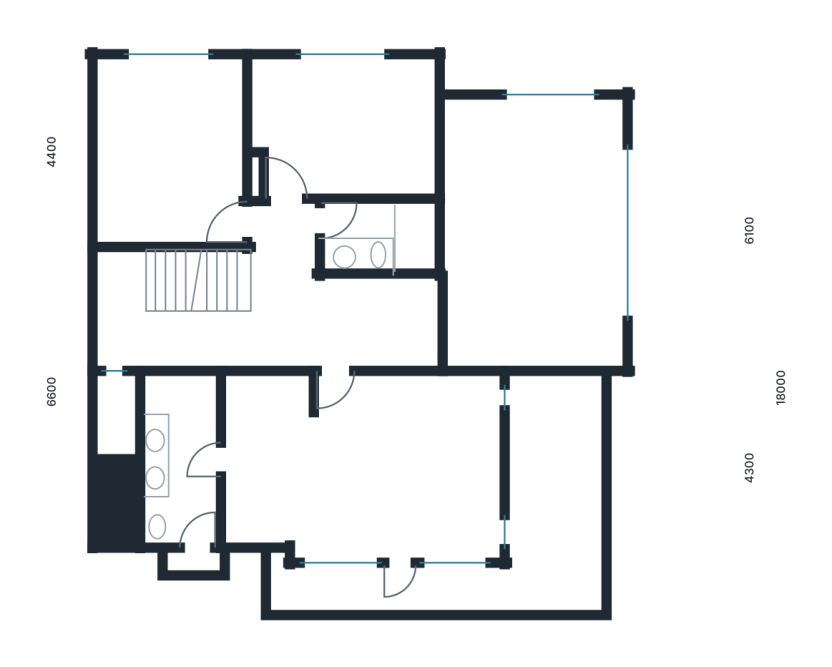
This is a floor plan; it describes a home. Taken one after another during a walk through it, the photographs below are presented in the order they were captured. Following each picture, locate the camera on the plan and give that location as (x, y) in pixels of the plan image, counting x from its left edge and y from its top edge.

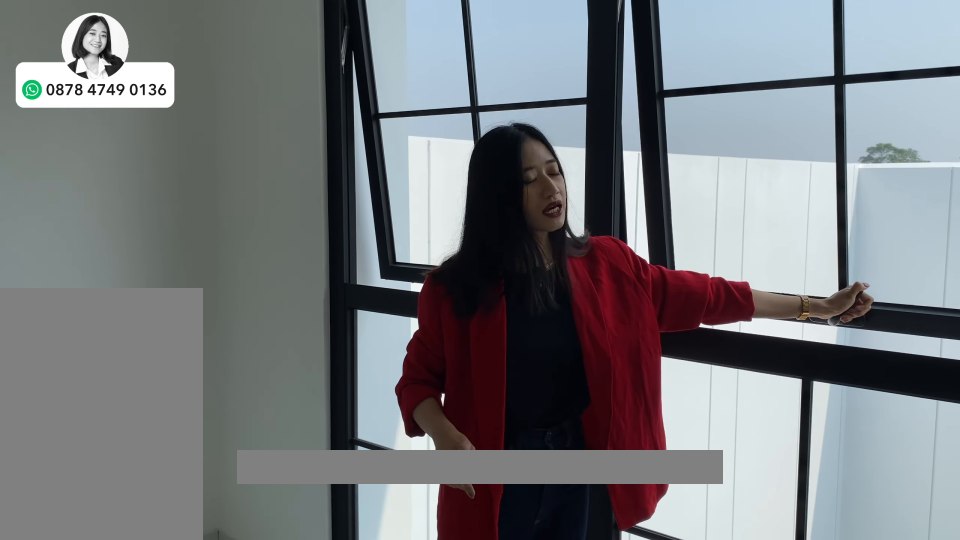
(167, 145)
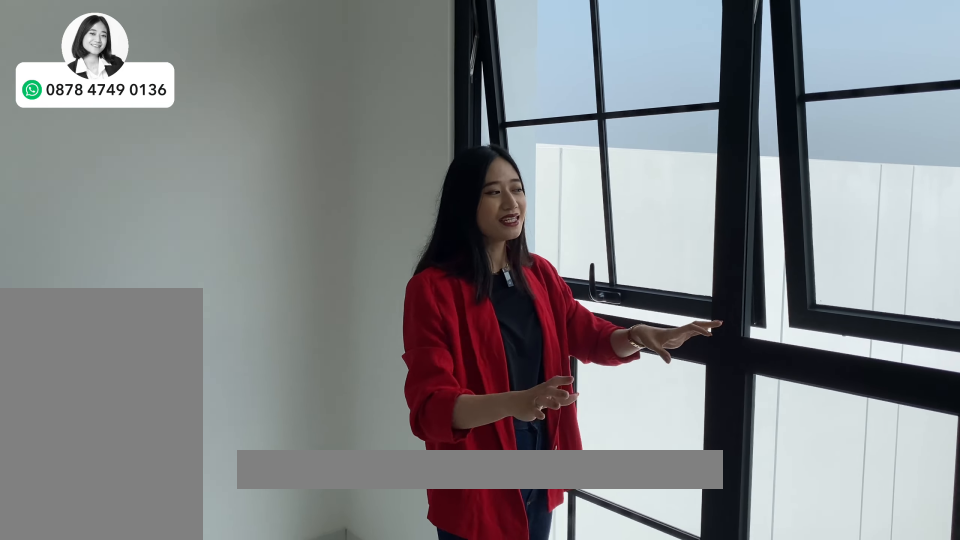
(167, 145)
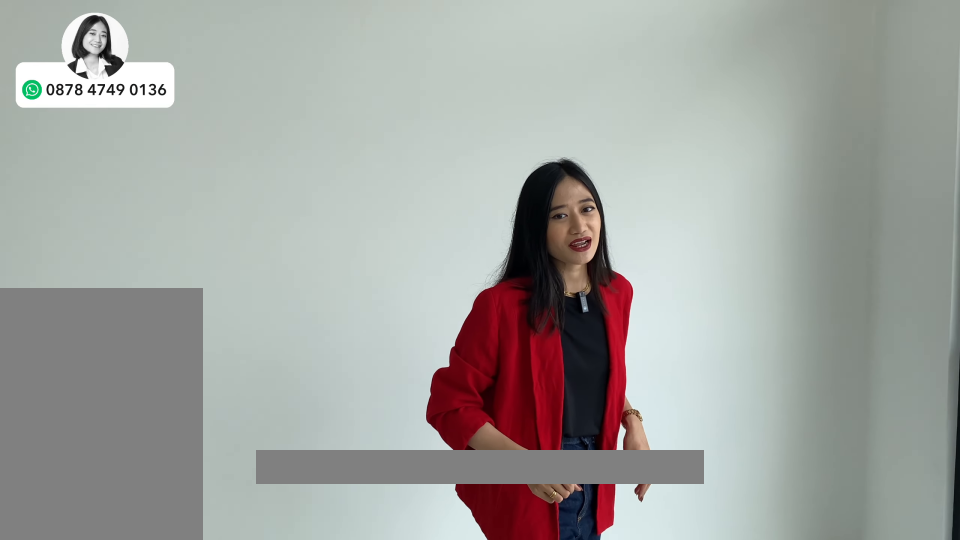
(167, 145)
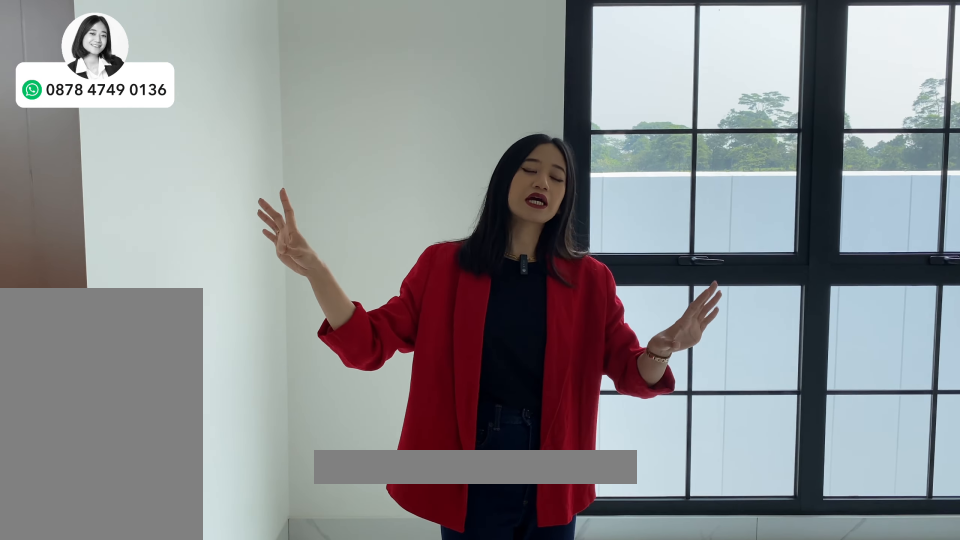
(358, 126)
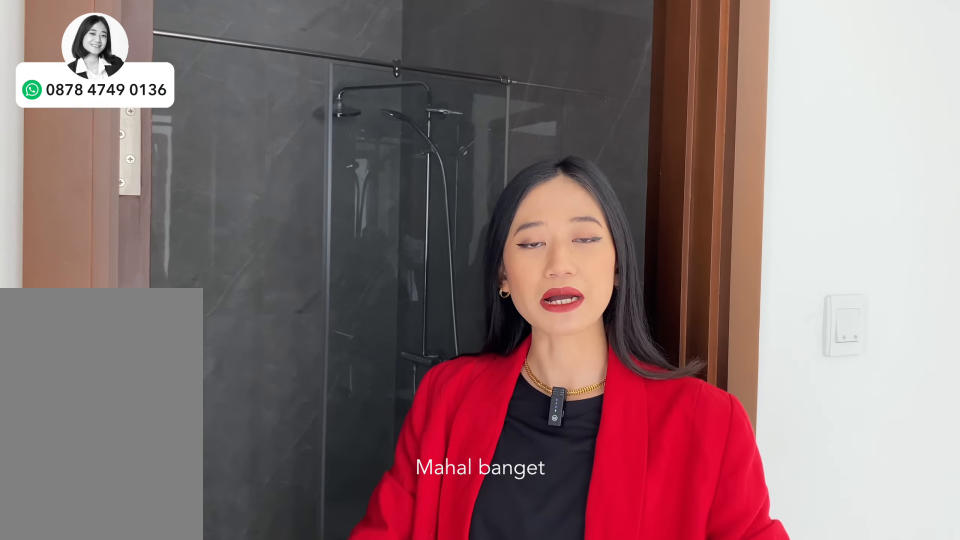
(395, 244)
